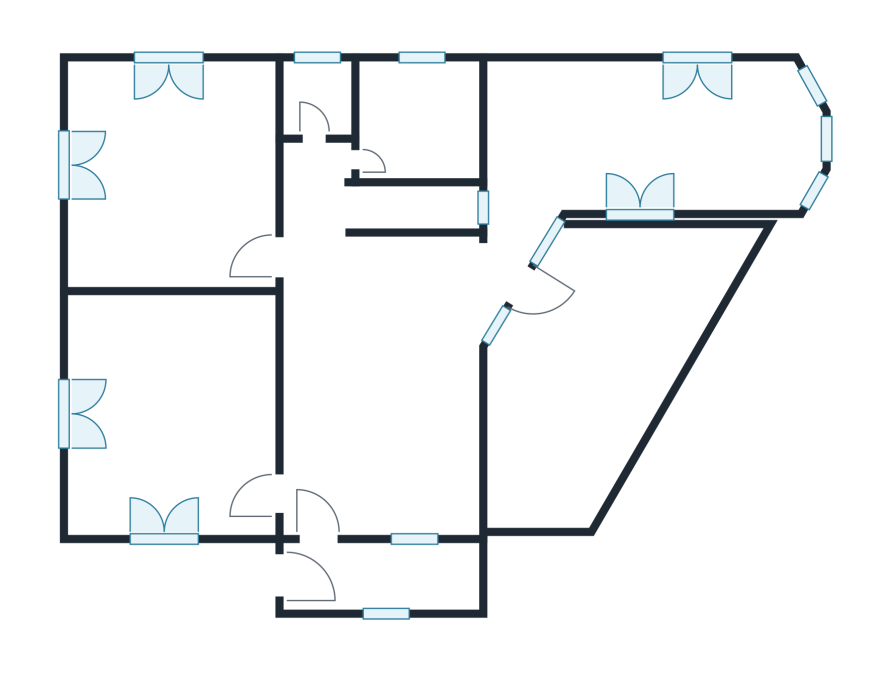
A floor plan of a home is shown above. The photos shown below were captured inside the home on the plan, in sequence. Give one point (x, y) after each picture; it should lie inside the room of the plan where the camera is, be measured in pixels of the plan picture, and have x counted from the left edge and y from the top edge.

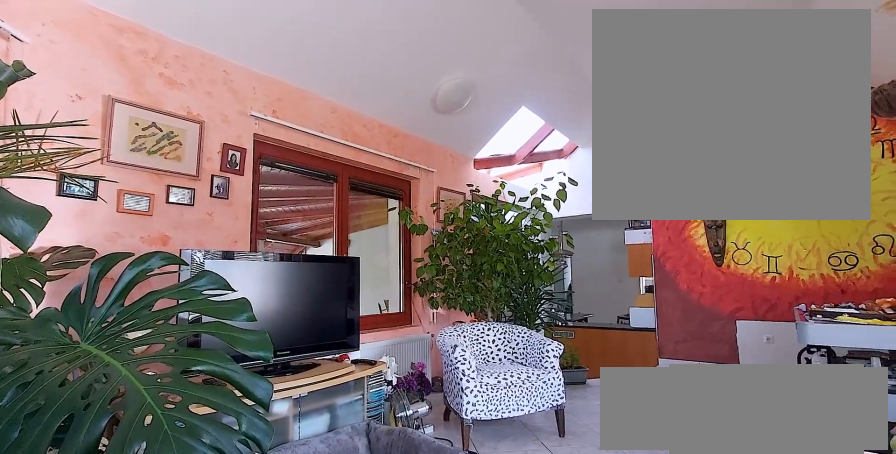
(663, 138)
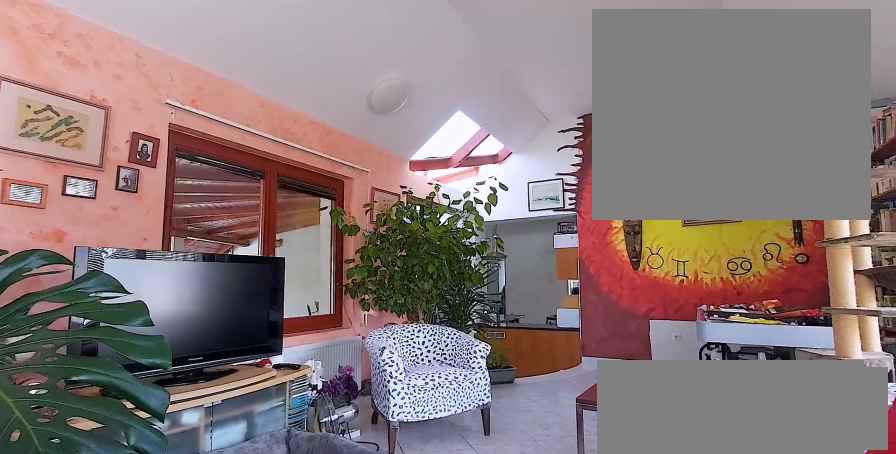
(663, 138)
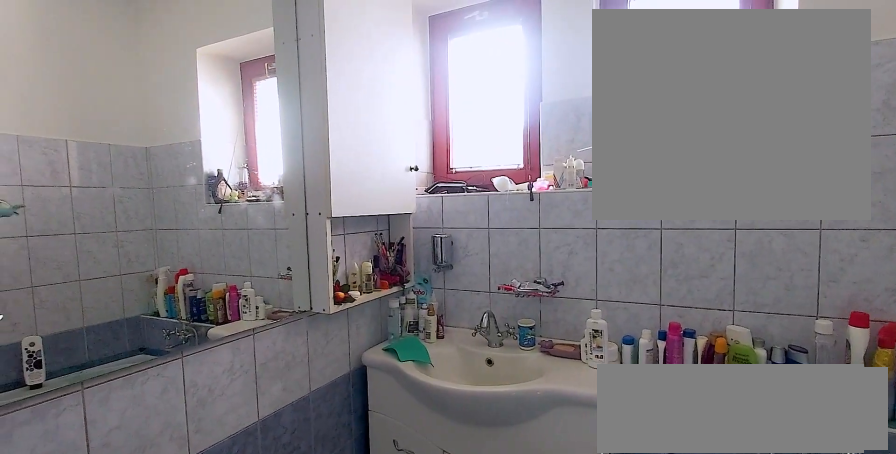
(422, 126)
